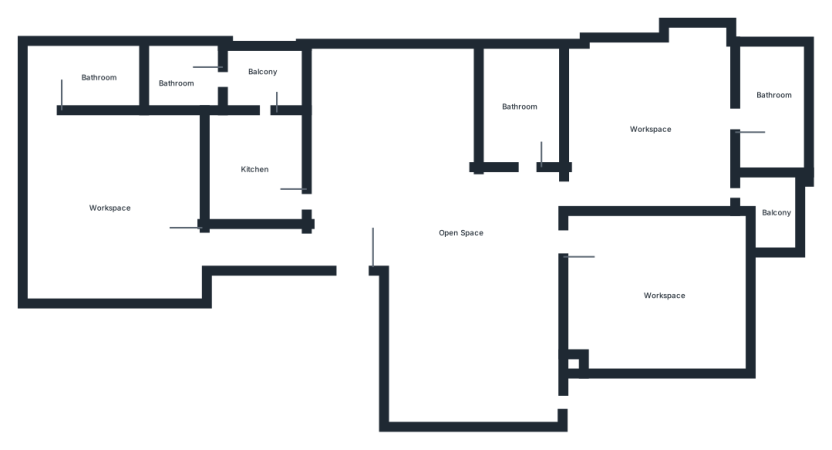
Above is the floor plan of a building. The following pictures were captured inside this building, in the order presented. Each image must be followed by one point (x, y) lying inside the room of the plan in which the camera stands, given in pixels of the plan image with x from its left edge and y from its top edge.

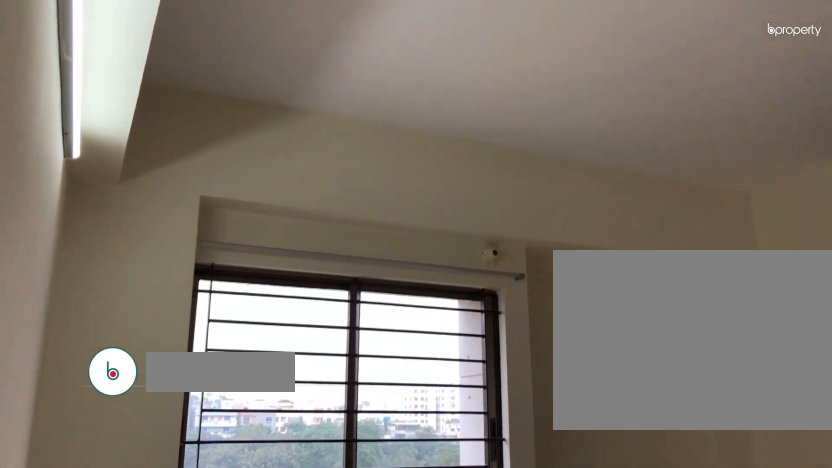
(644, 132)
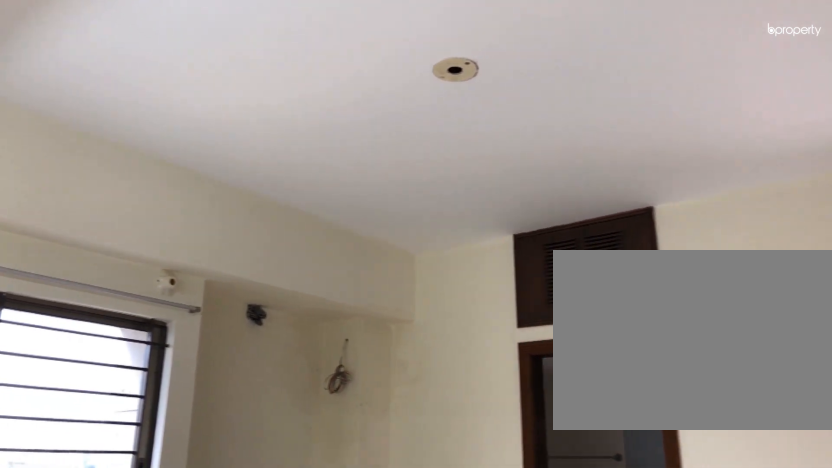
(644, 132)
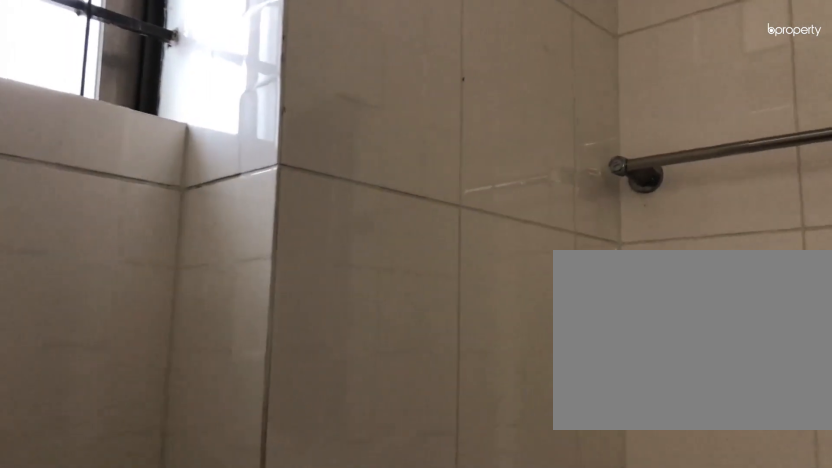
(767, 118)
